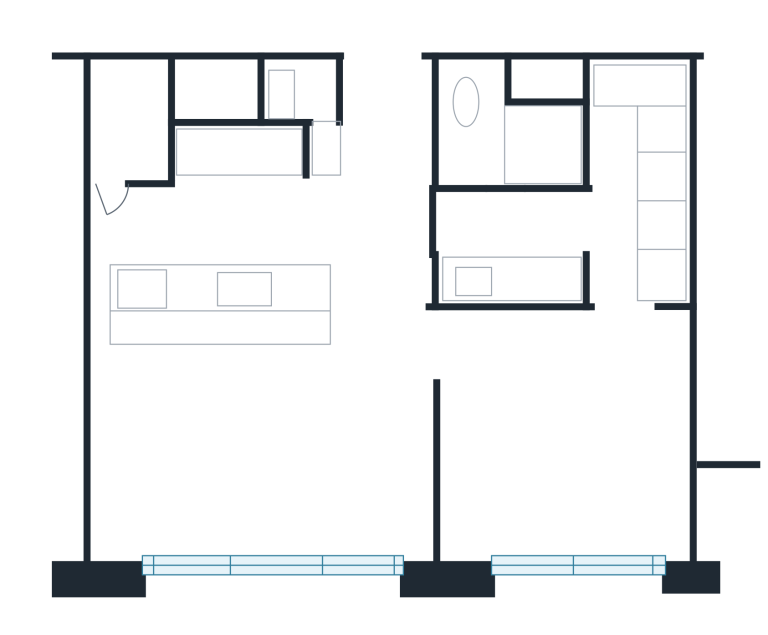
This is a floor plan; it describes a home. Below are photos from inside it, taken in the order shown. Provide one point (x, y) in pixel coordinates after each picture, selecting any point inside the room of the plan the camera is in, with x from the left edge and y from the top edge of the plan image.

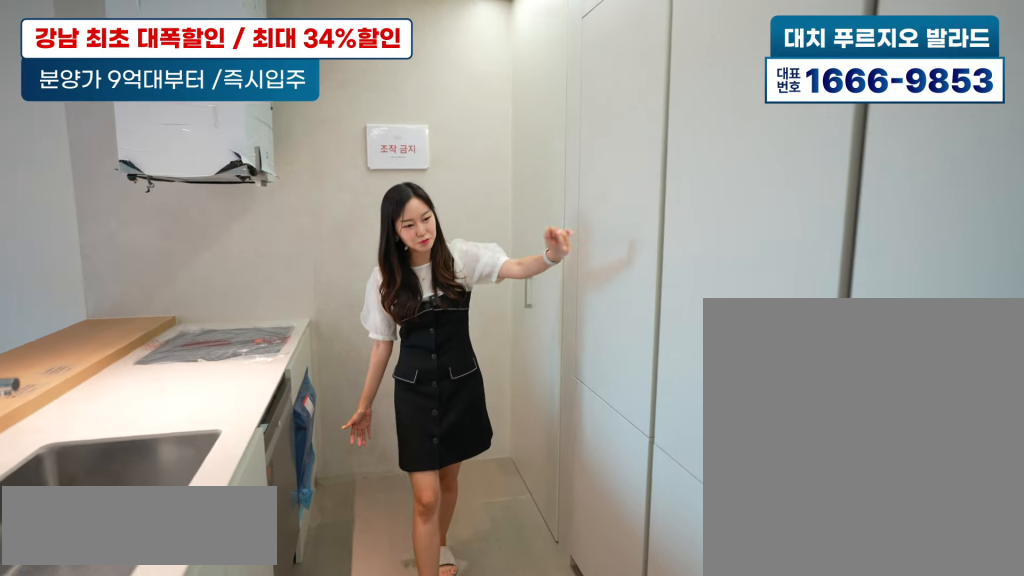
(227, 211)
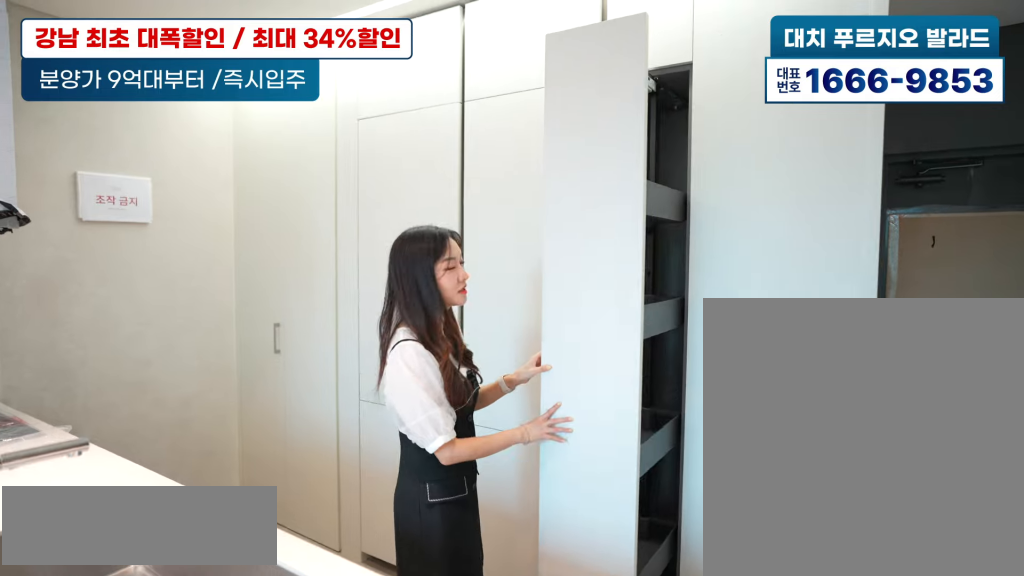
(226, 209)
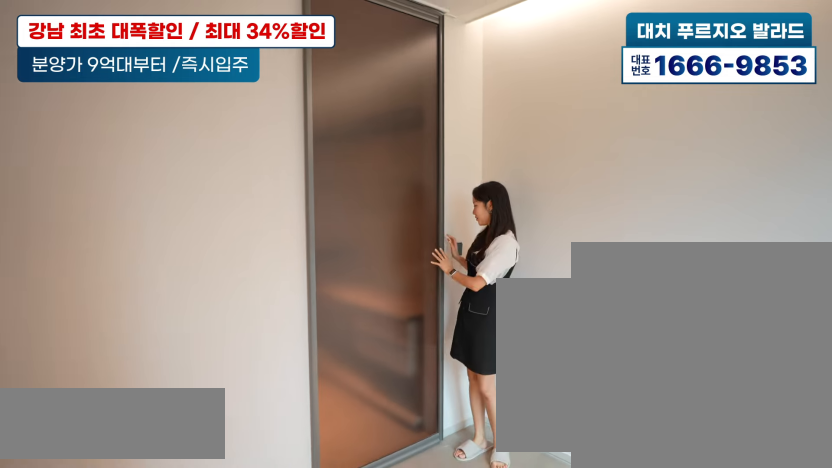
(571, 451)
